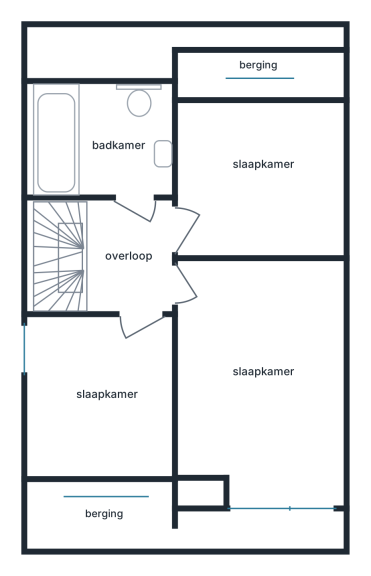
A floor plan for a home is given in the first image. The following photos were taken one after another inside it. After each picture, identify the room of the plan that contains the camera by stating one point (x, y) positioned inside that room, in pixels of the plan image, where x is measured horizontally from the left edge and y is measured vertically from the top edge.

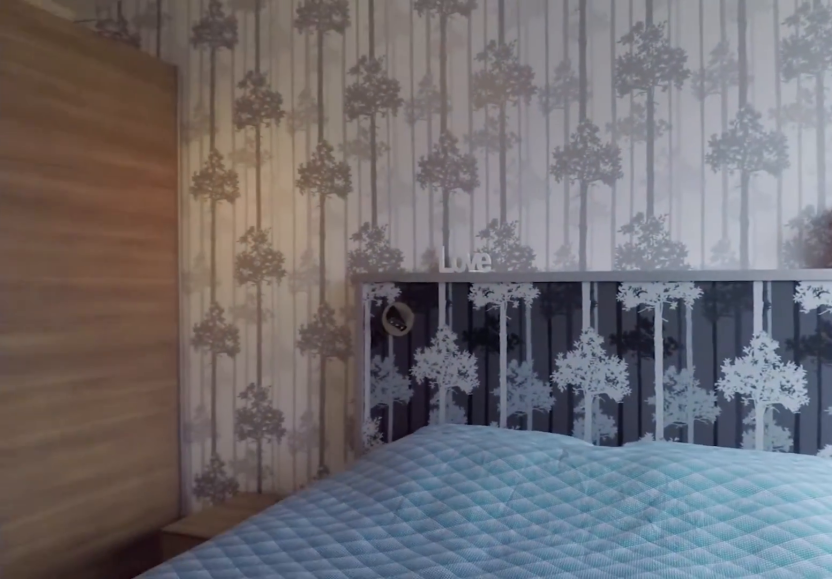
(259, 380)
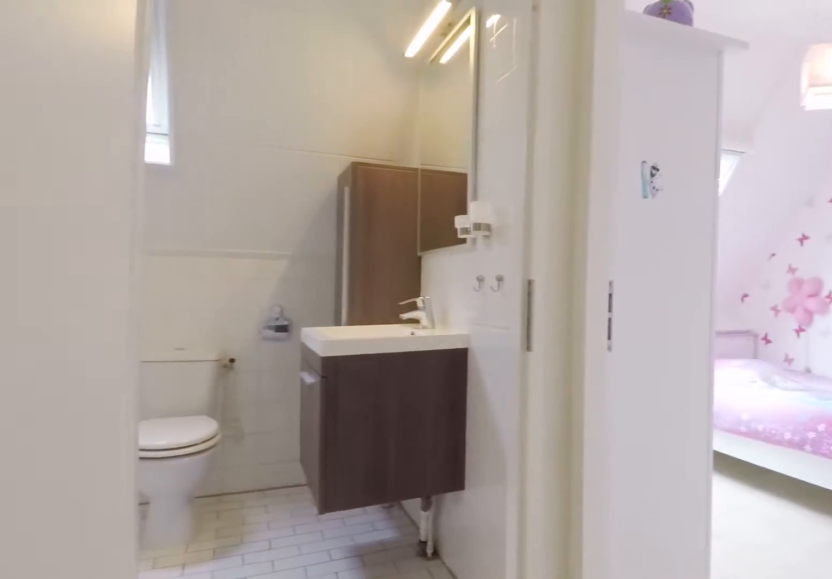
(129, 256)
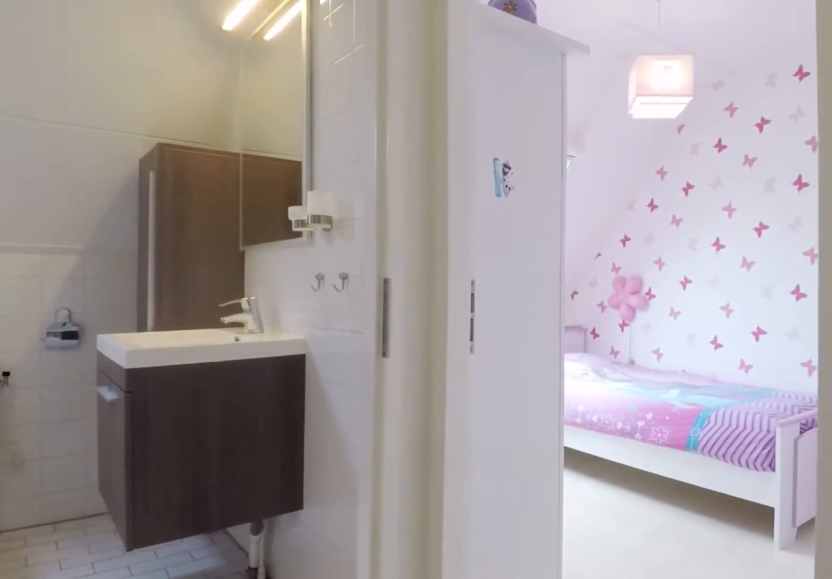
(129, 256)
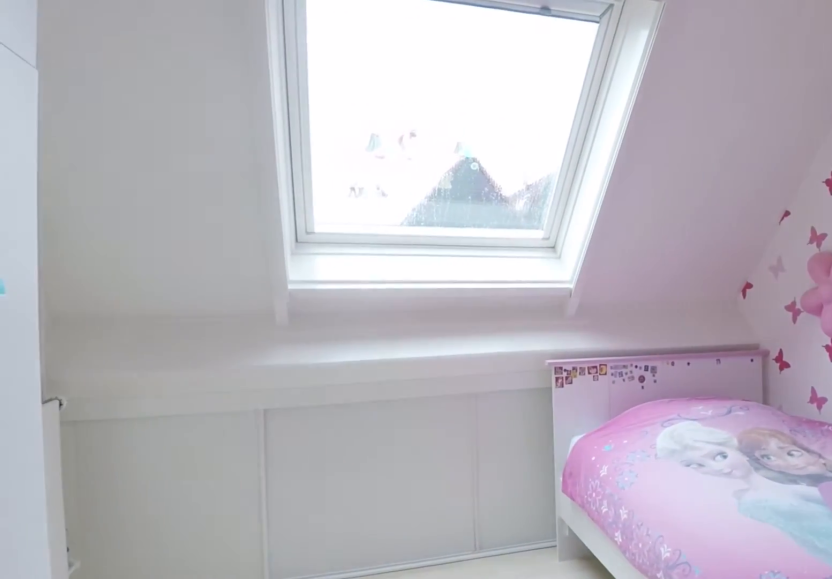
(258, 176)
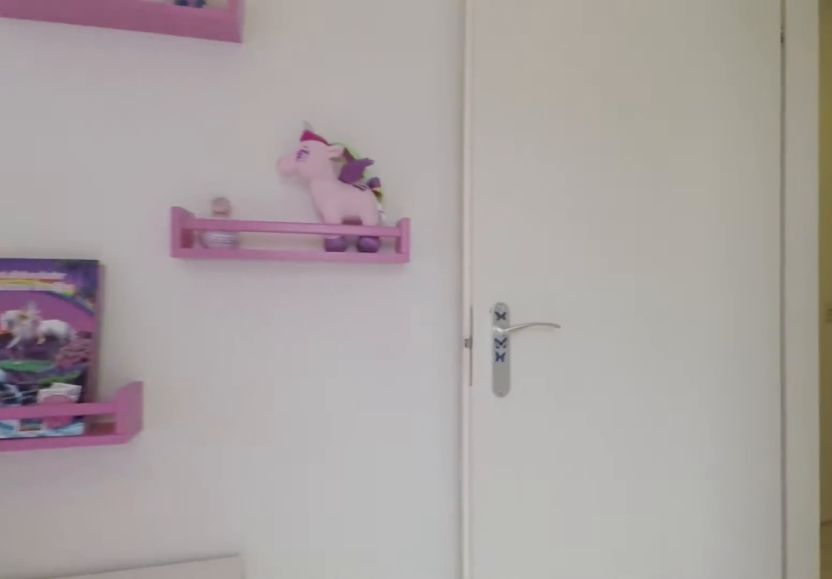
(258, 176)
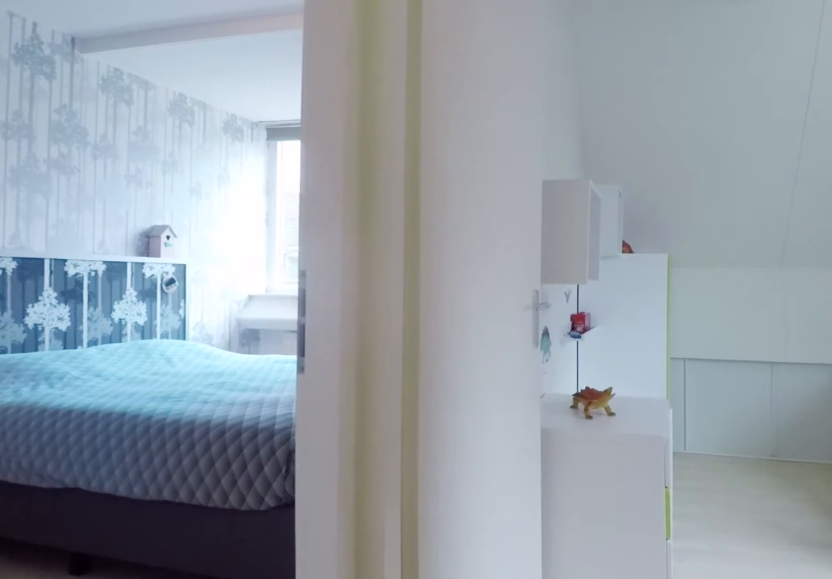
(129, 256)
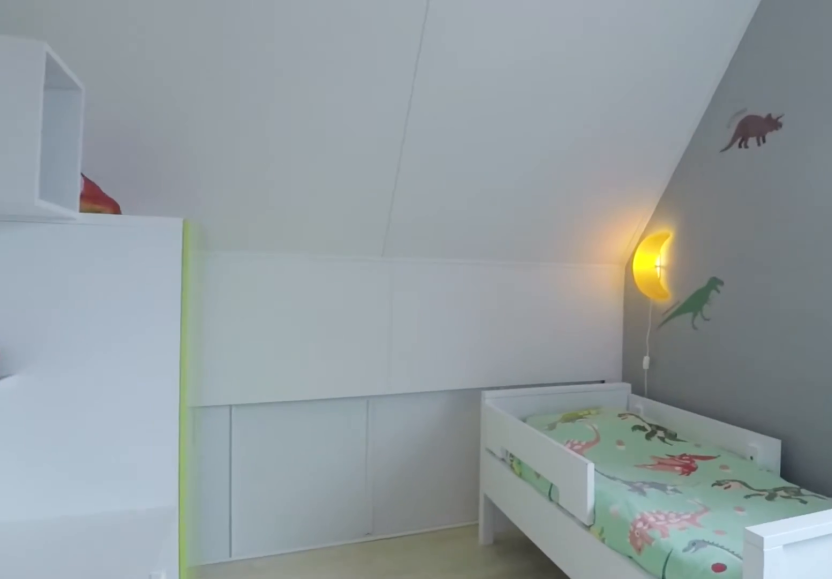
(103, 398)
